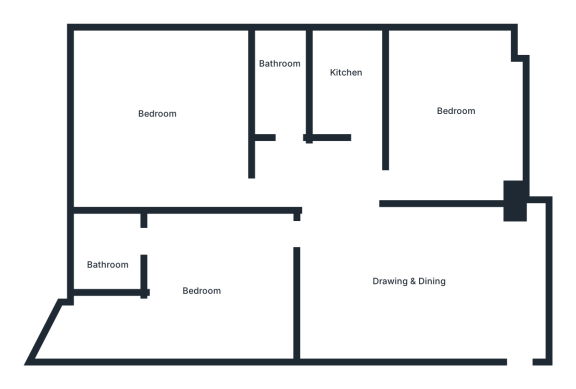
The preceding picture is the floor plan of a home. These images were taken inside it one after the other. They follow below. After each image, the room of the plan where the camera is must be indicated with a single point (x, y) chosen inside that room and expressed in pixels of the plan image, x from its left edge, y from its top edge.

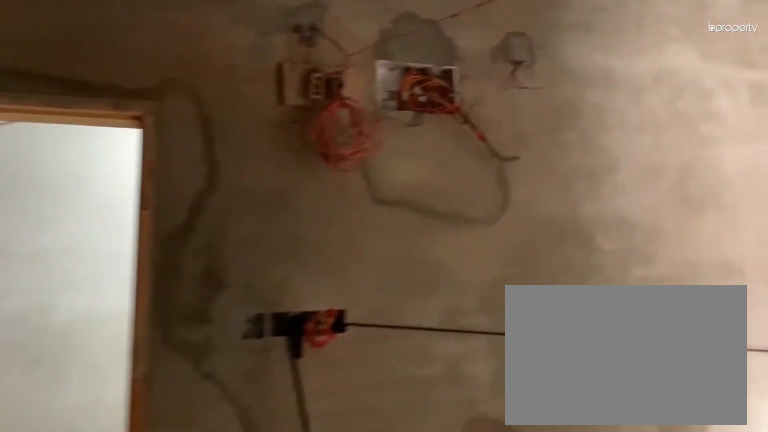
(418, 281)
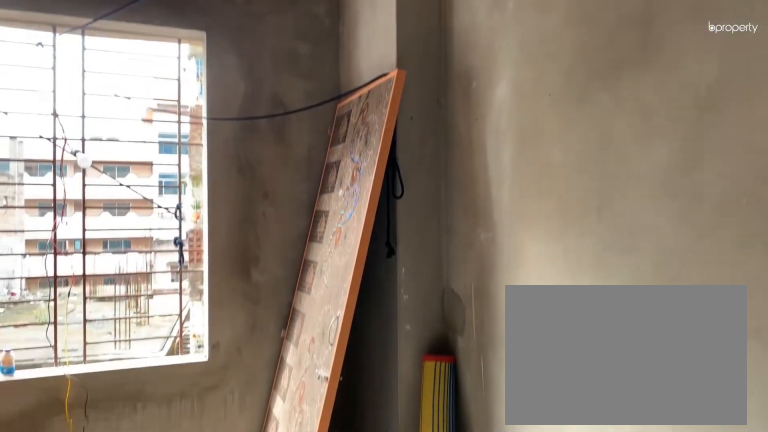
(449, 112)
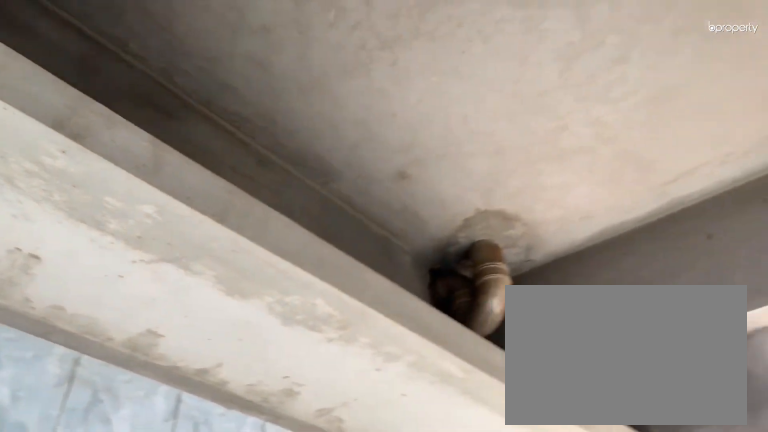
(340, 79)
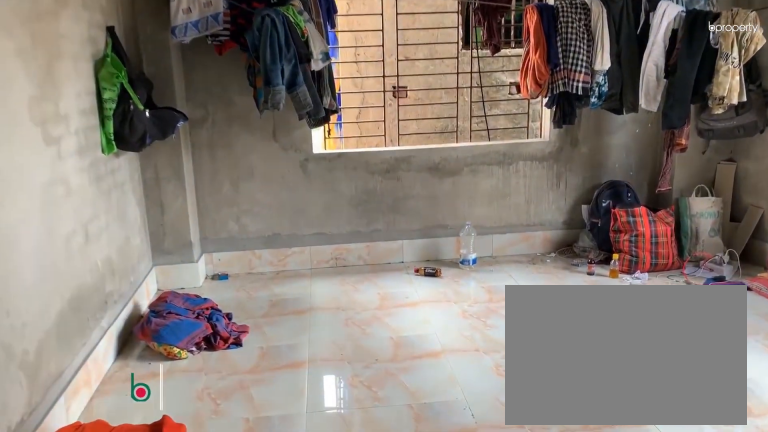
(158, 110)
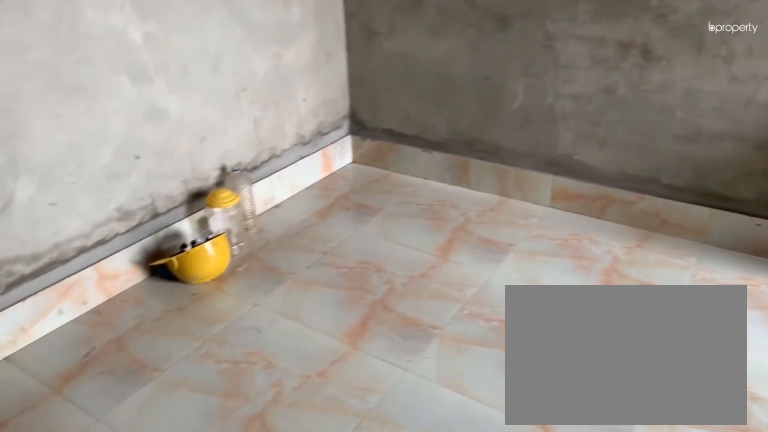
(209, 283)
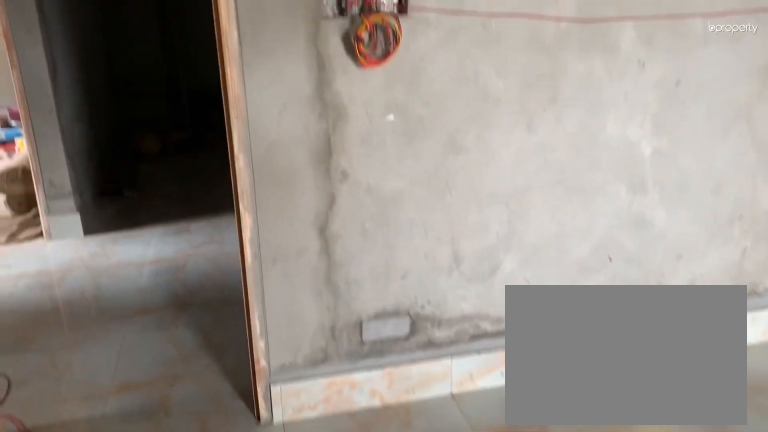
(209, 283)
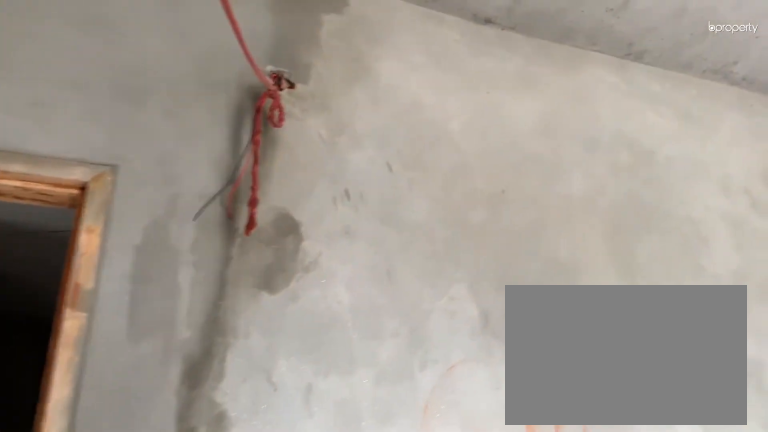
(209, 283)
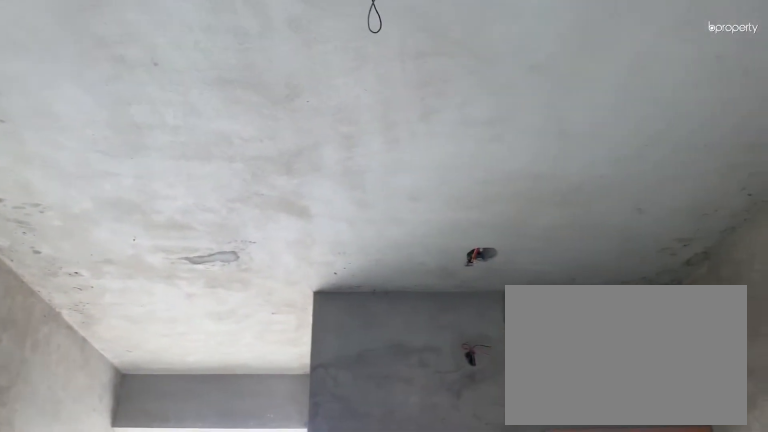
(209, 283)
